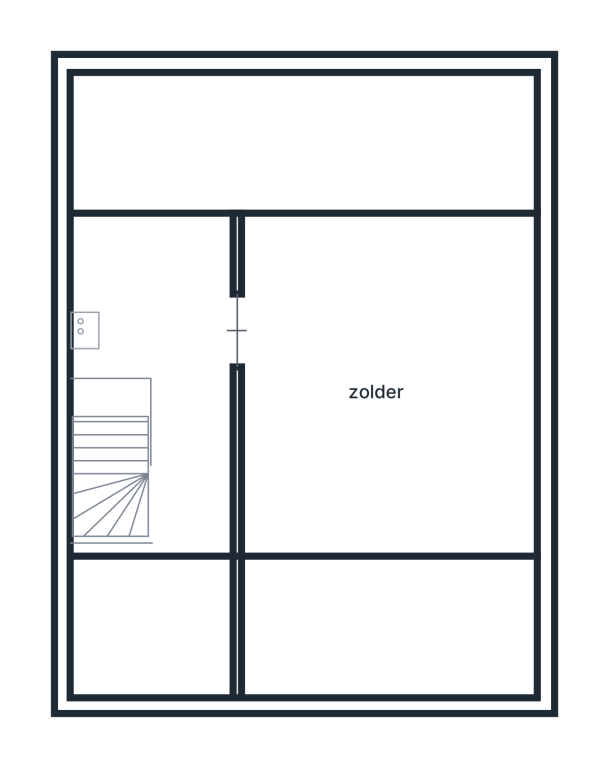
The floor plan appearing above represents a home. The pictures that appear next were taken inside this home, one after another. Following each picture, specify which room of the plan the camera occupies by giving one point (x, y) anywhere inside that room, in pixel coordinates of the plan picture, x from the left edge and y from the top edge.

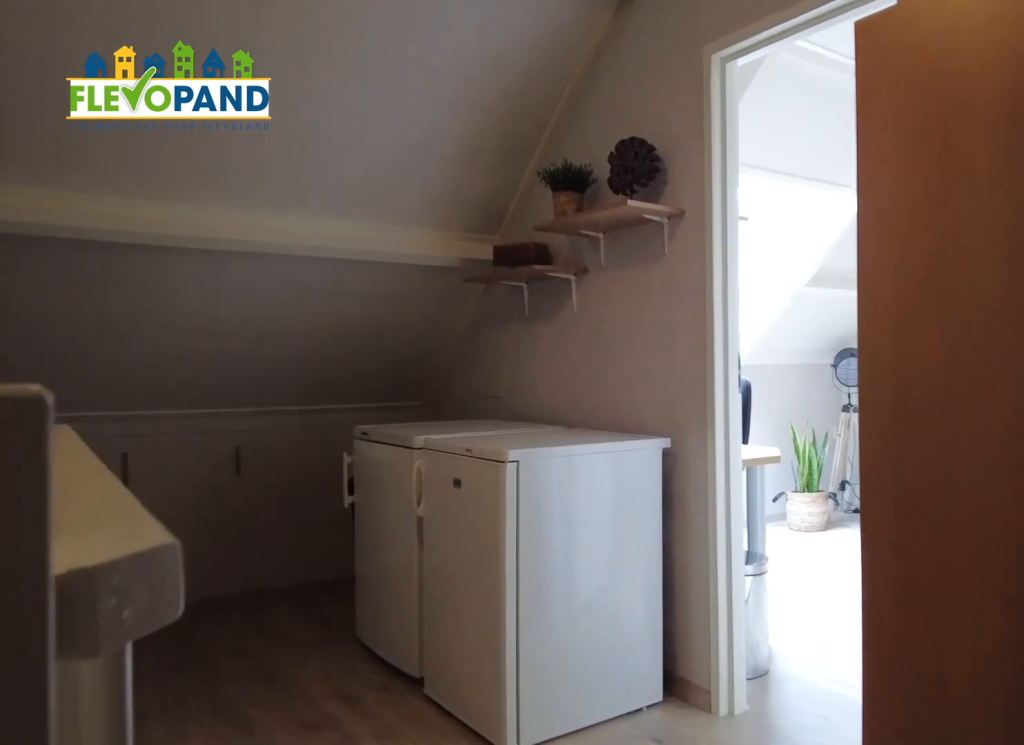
(183, 467)
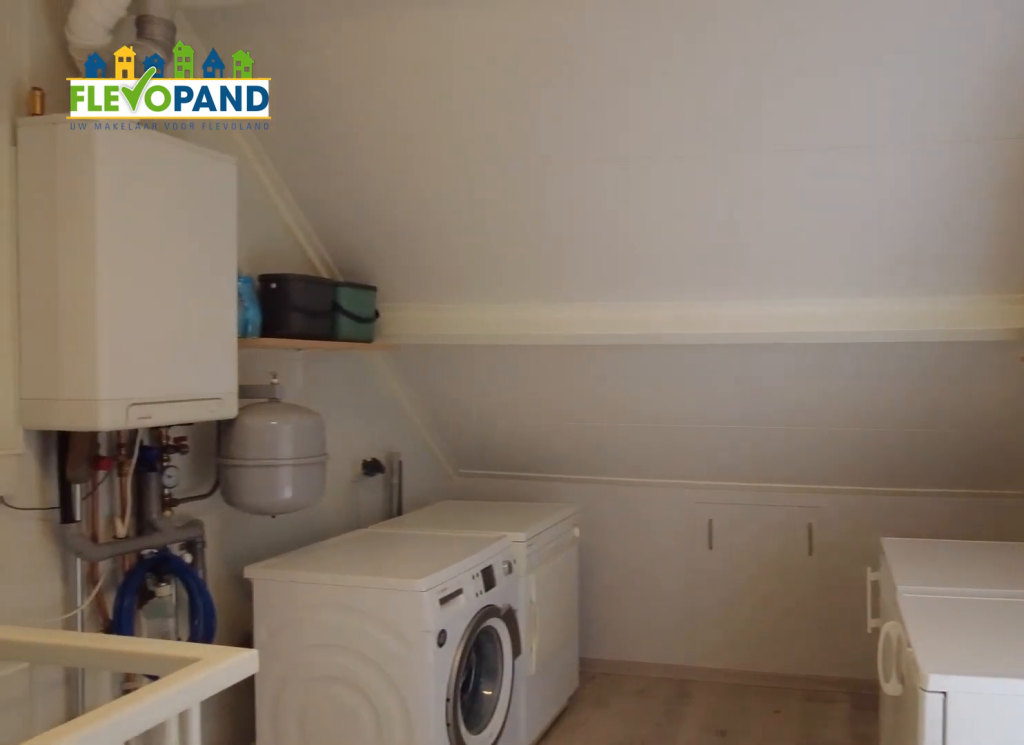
(183, 467)
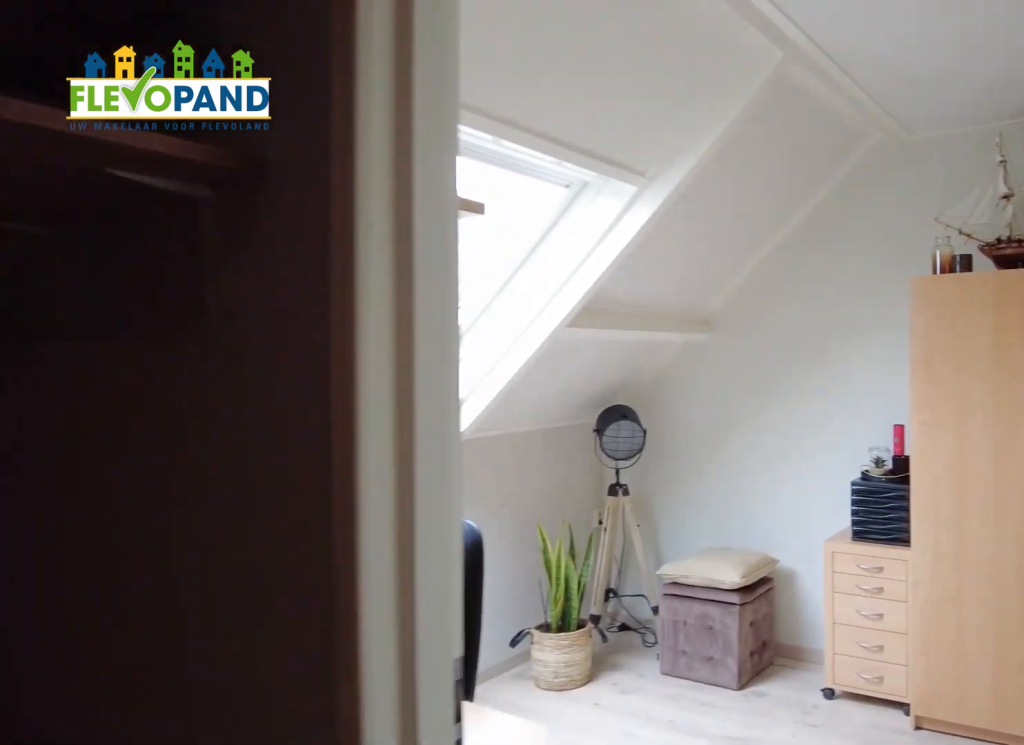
(388, 498)
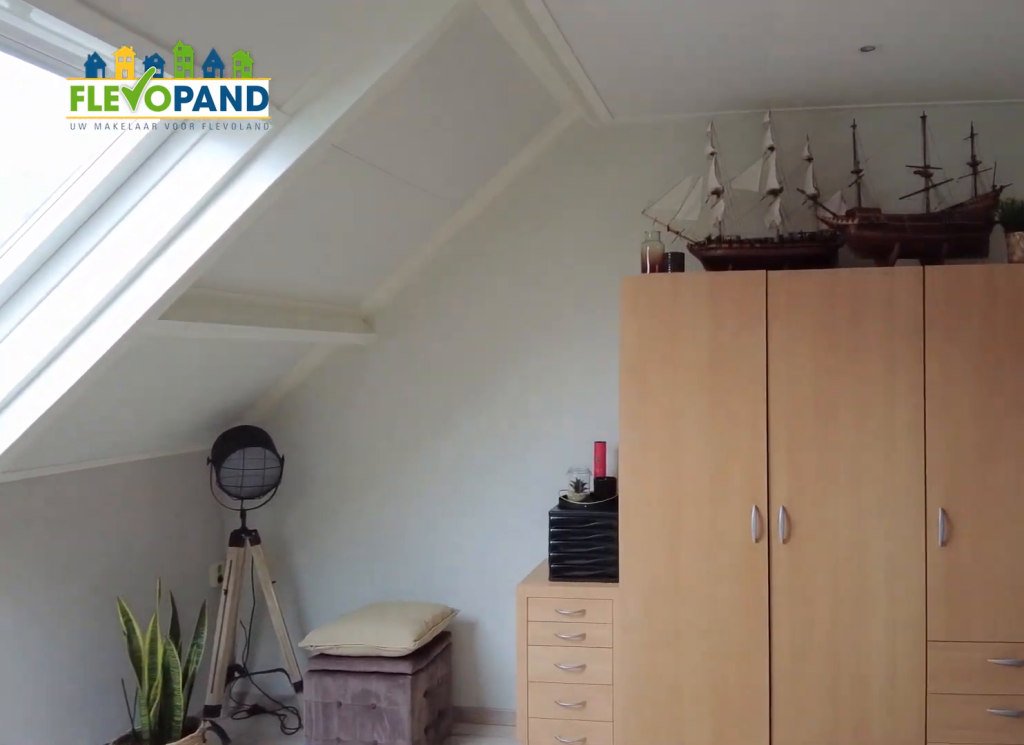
(388, 498)
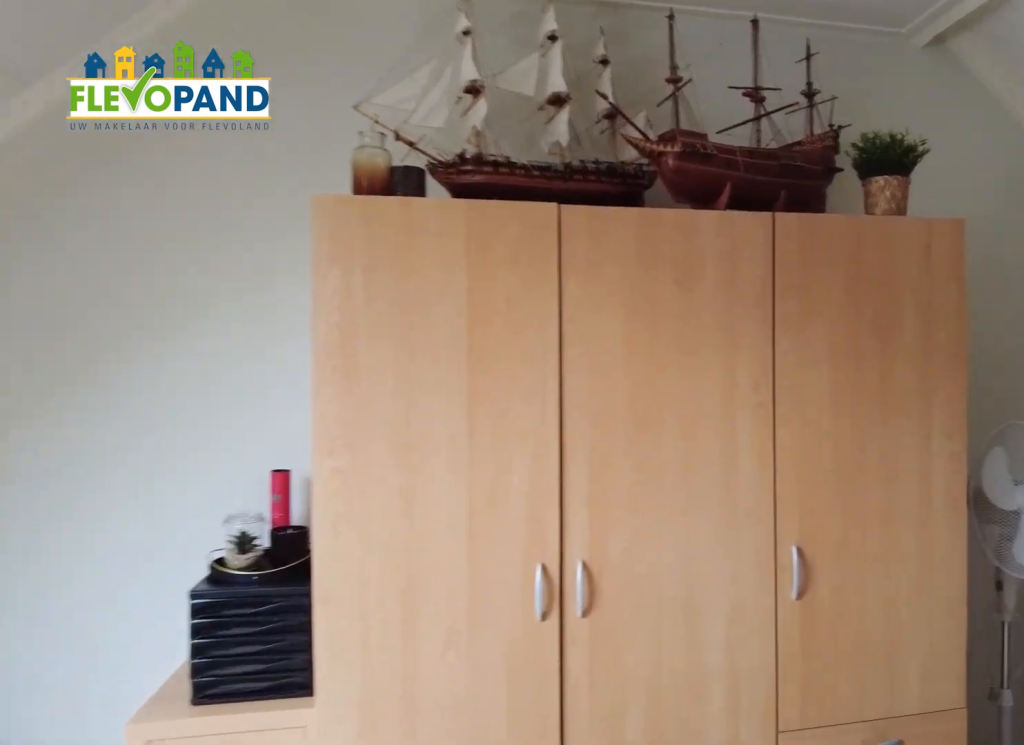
(388, 498)
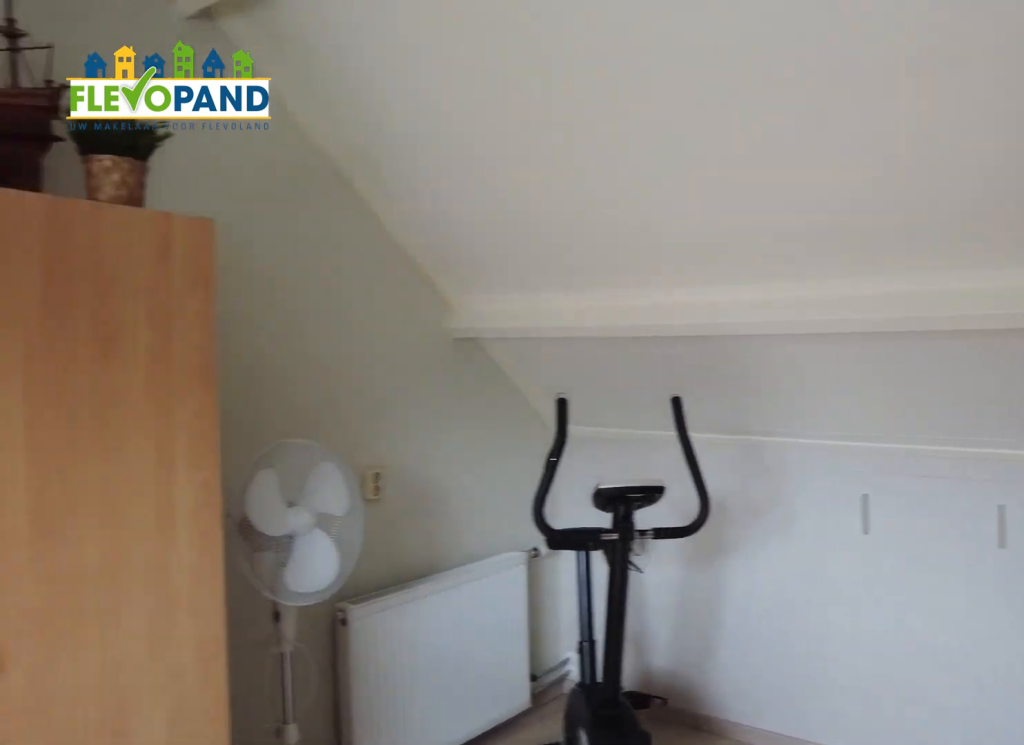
(388, 498)
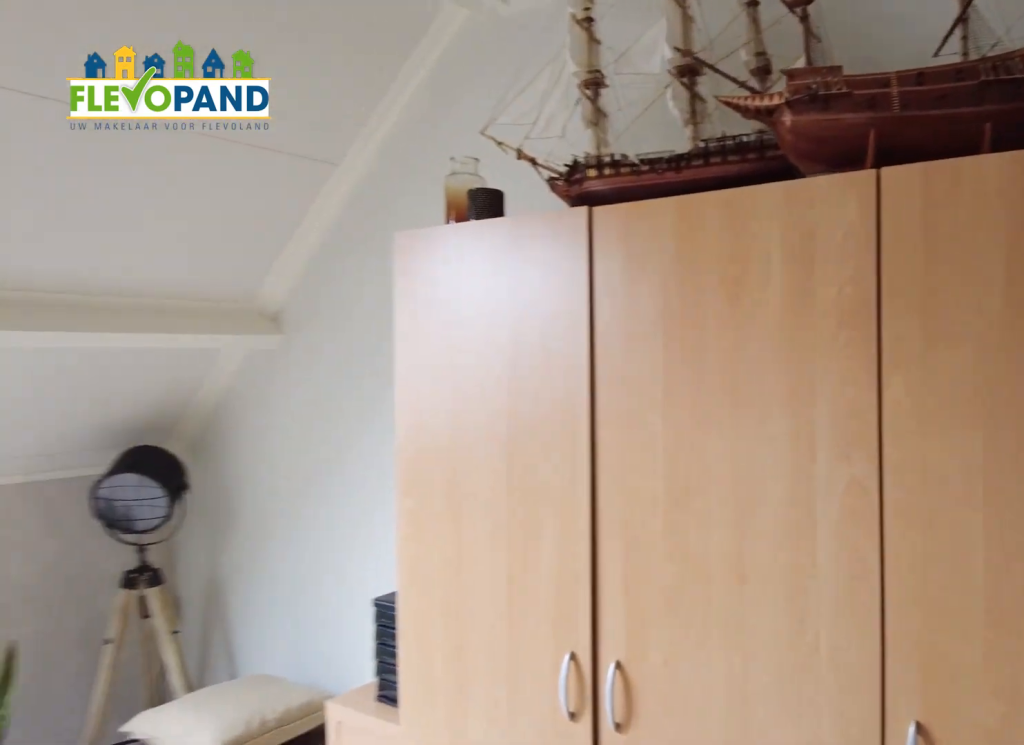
(388, 498)
